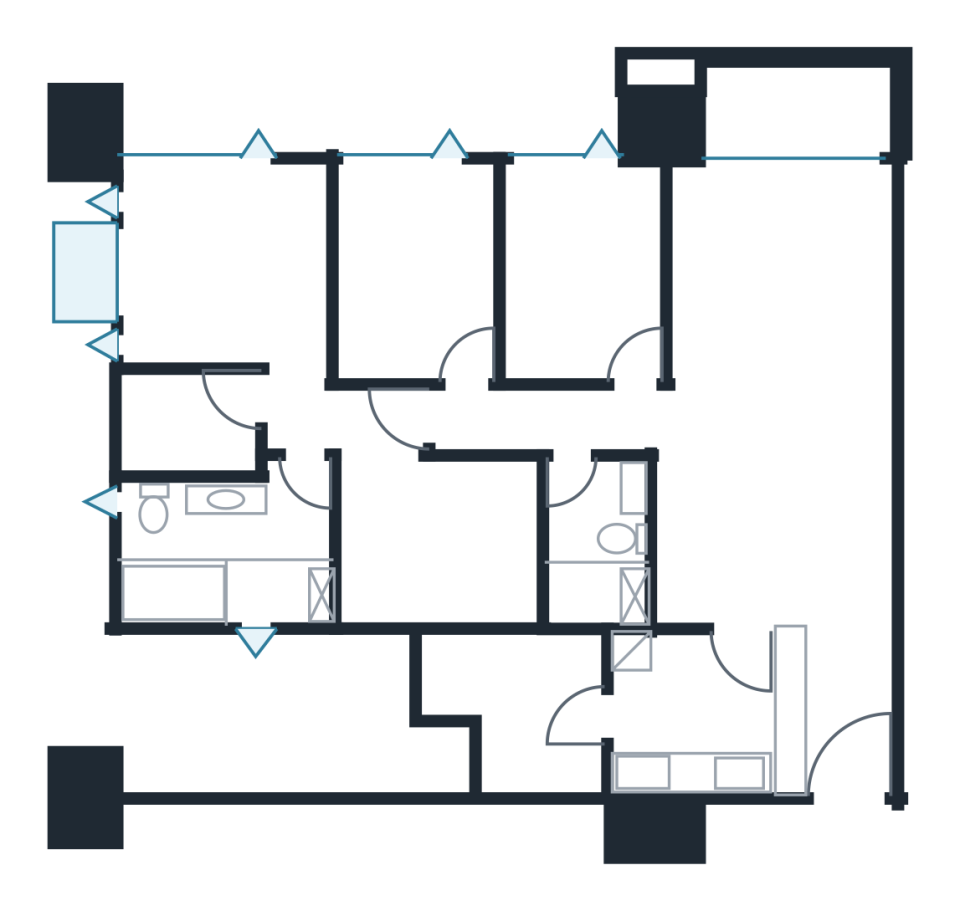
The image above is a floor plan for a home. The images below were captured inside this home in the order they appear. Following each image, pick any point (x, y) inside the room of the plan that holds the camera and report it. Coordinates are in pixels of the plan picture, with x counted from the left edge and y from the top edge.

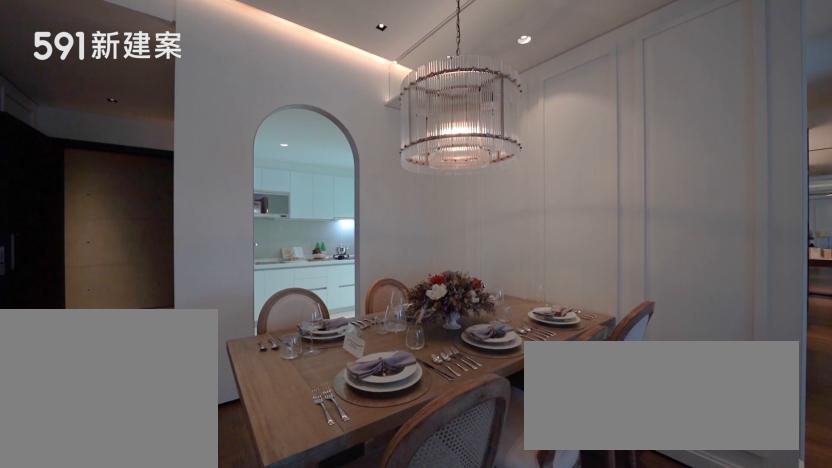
(769, 541)
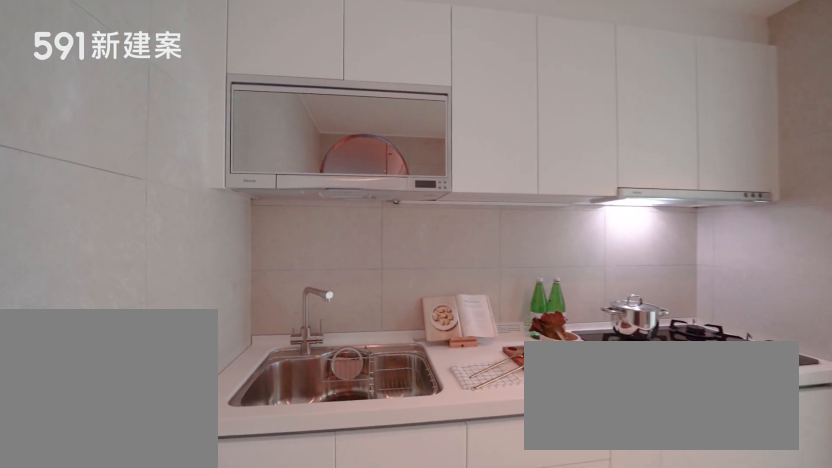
(687, 714)
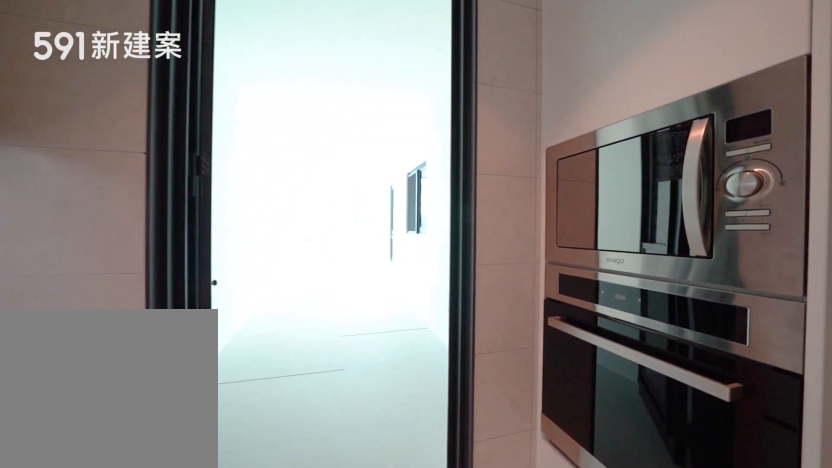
(687, 714)
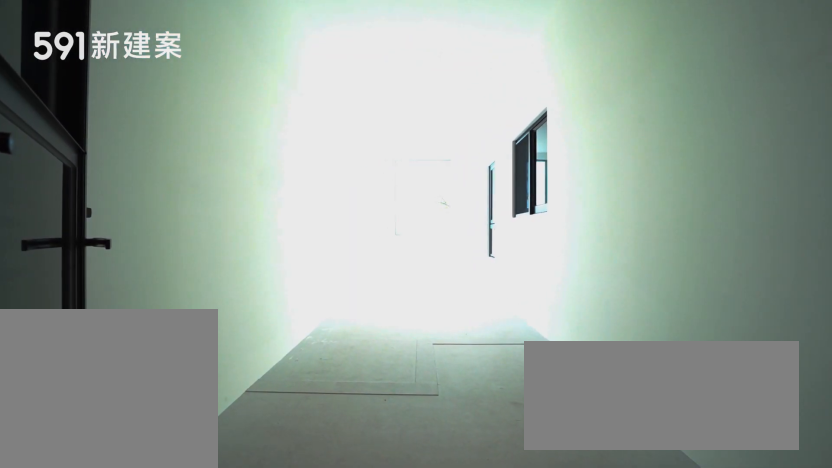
(519, 705)
